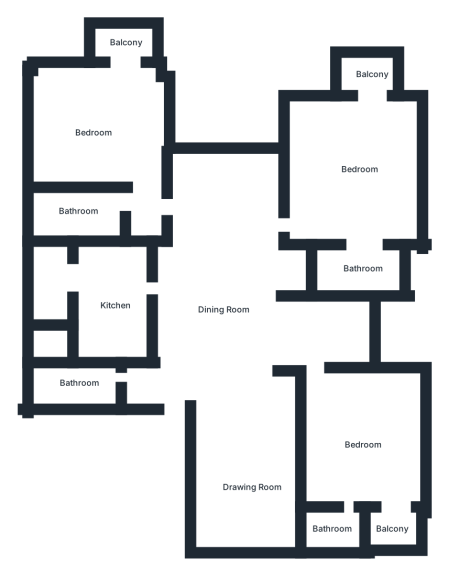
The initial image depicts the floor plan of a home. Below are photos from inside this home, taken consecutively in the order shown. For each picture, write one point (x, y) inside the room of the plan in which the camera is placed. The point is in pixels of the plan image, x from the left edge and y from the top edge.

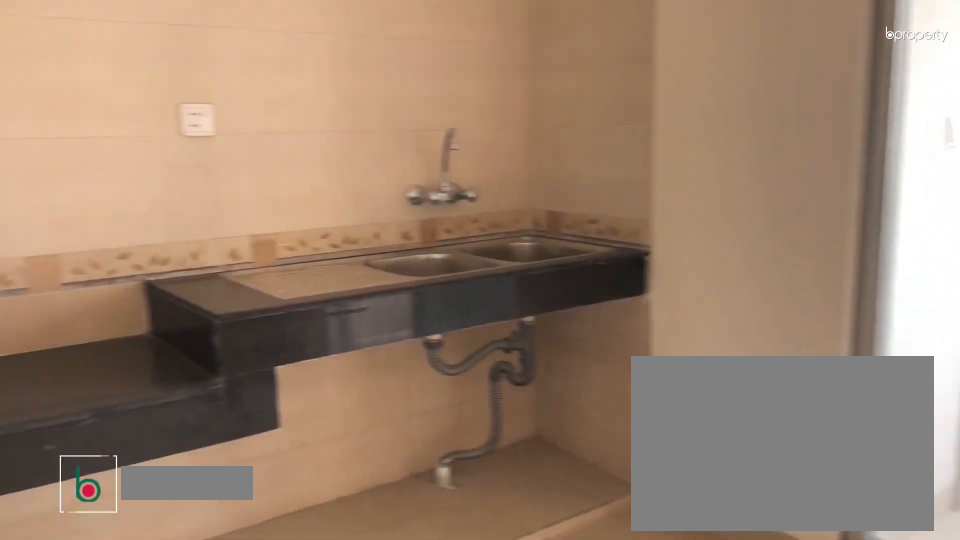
(112, 292)
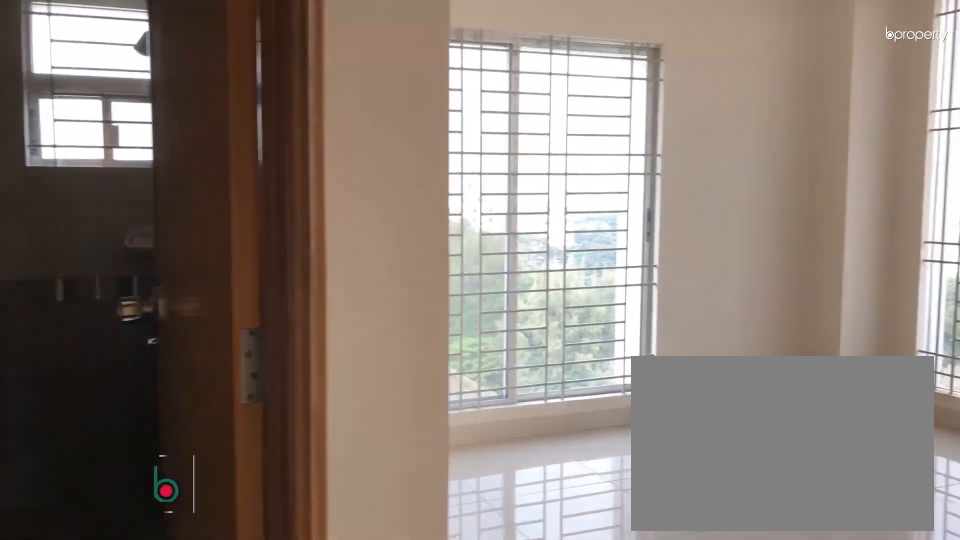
(102, 138)
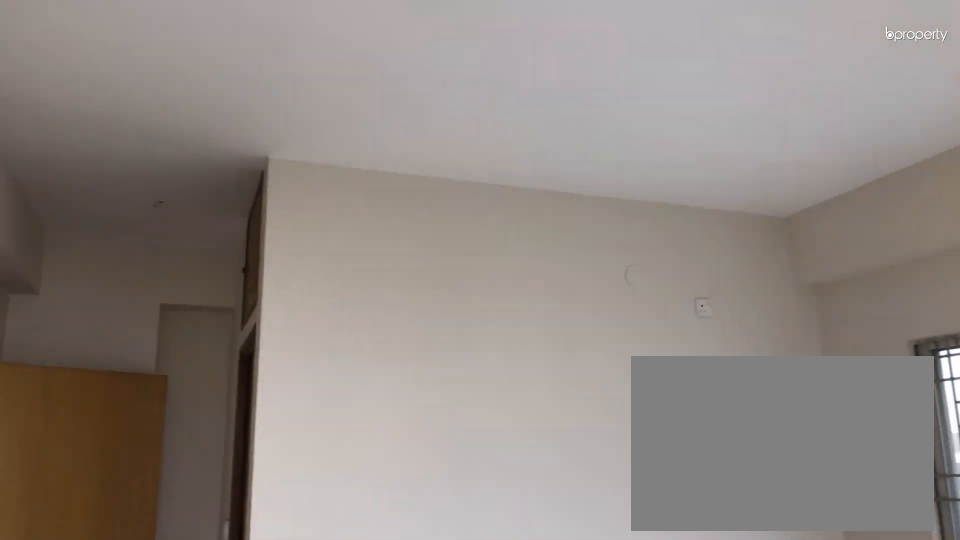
(101, 138)
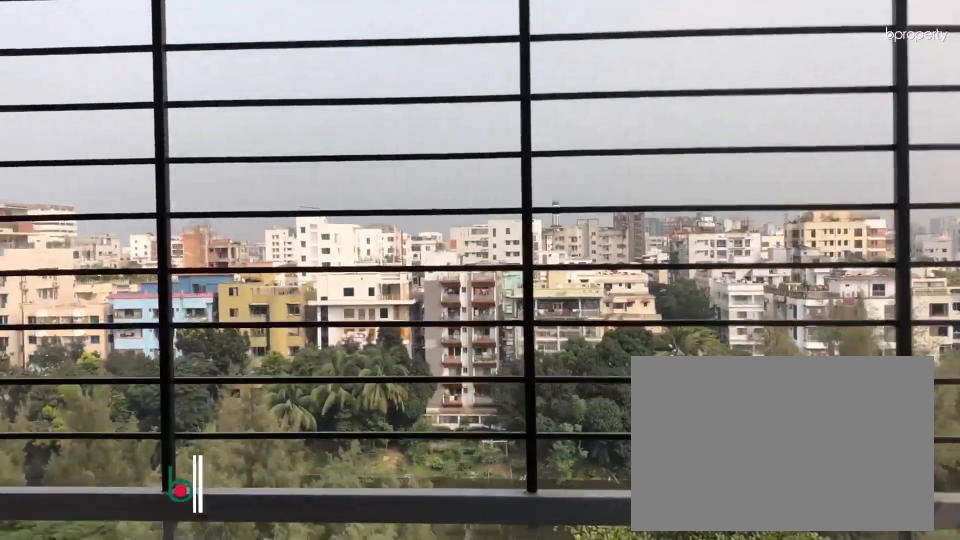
(368, 70)
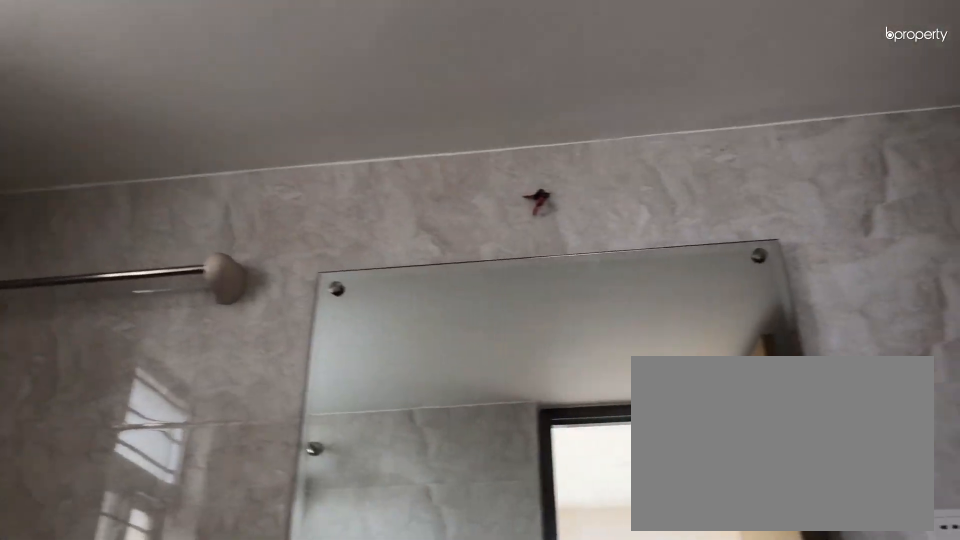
(368, 269)
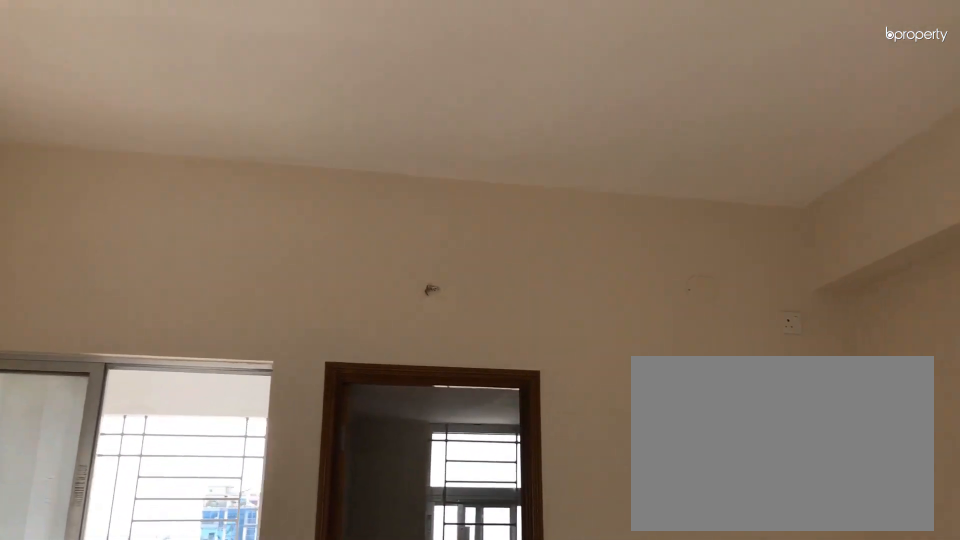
(373, 457)
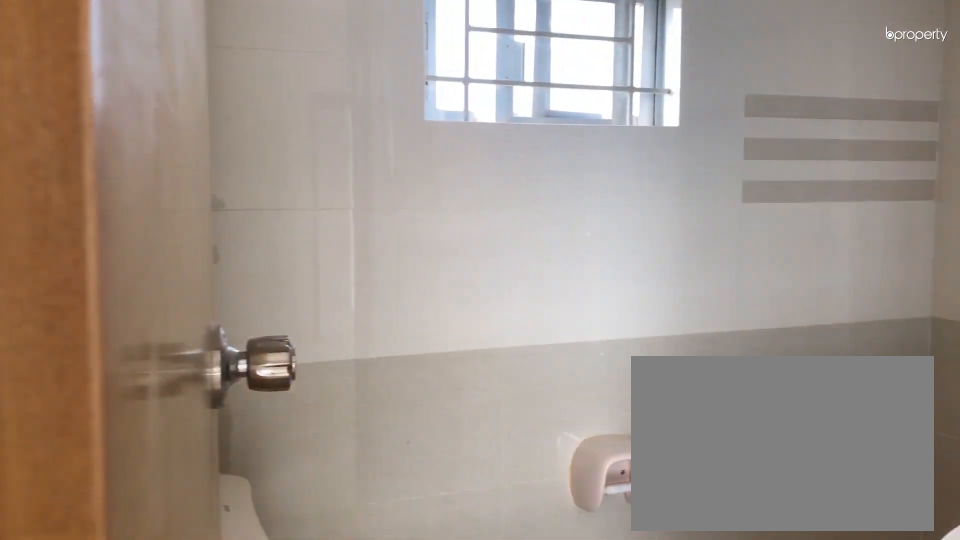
(331, 532)
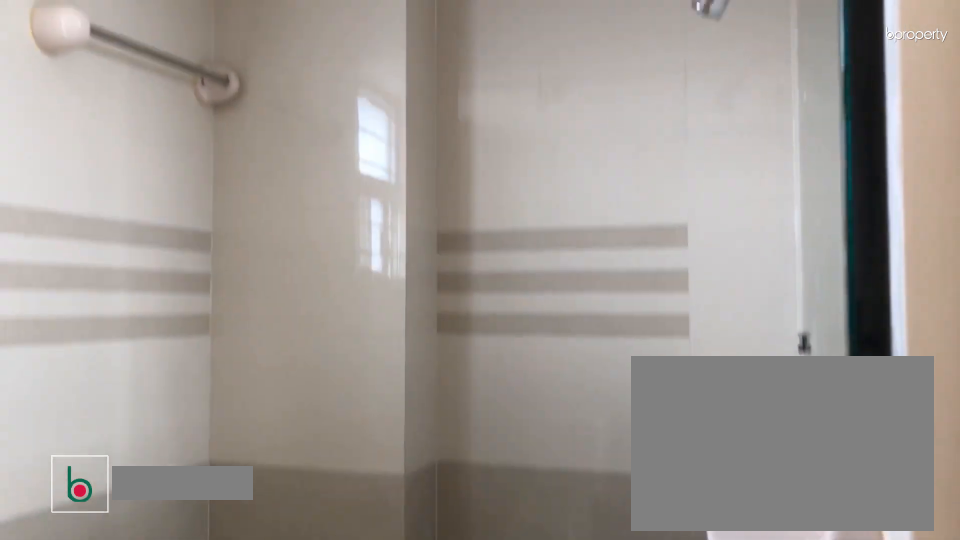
(331, 532)
